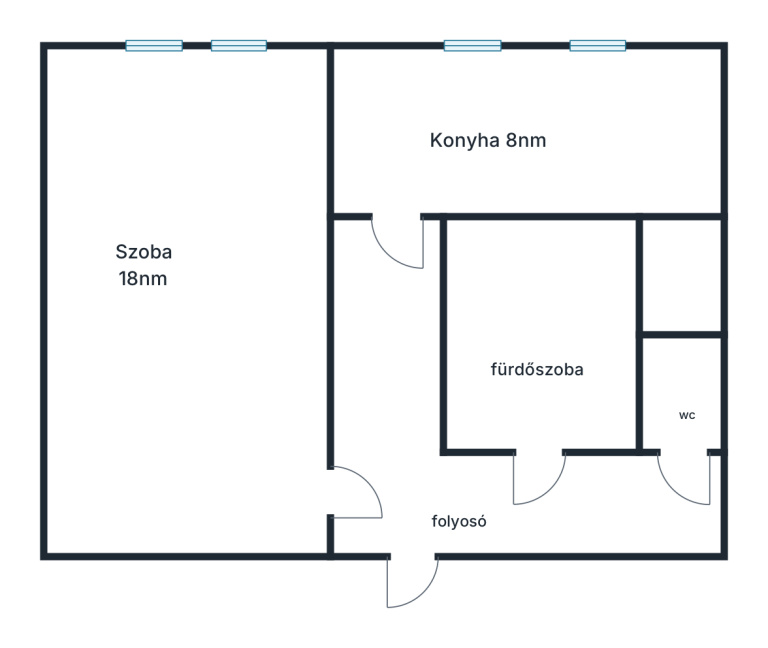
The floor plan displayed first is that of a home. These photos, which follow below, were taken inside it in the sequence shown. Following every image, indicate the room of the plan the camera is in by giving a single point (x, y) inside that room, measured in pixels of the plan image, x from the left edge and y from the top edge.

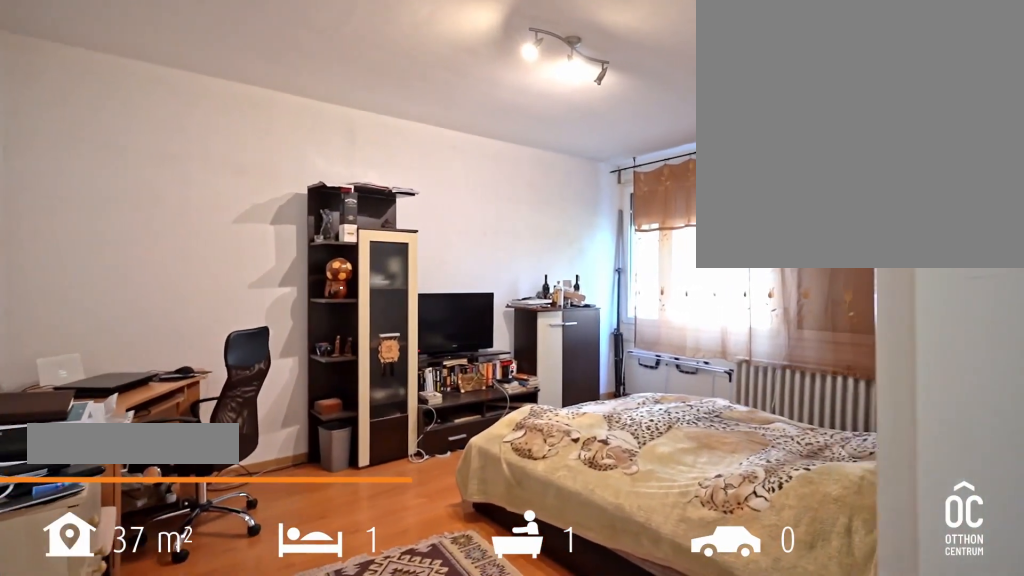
(183, 327)
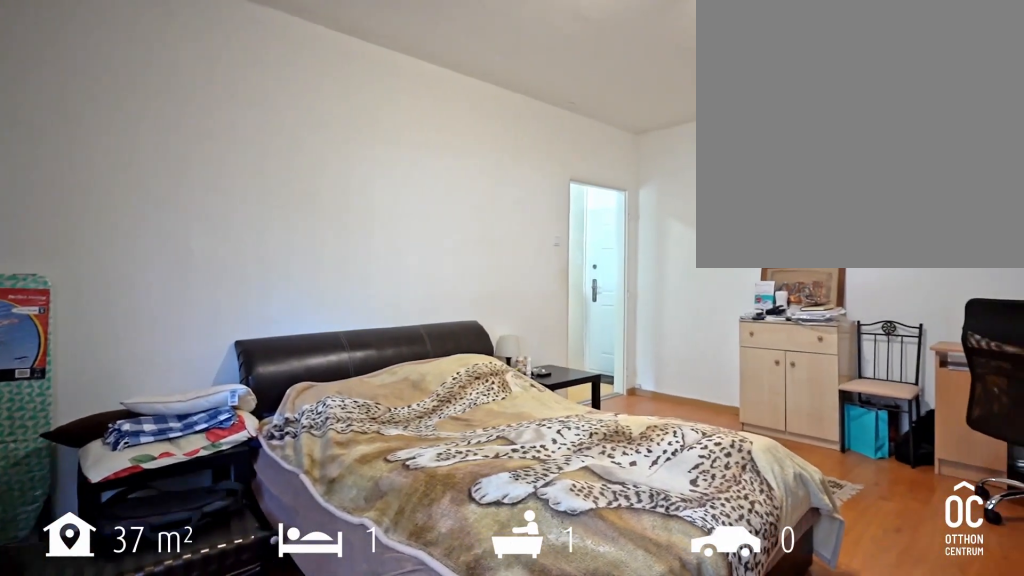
(183, 327)
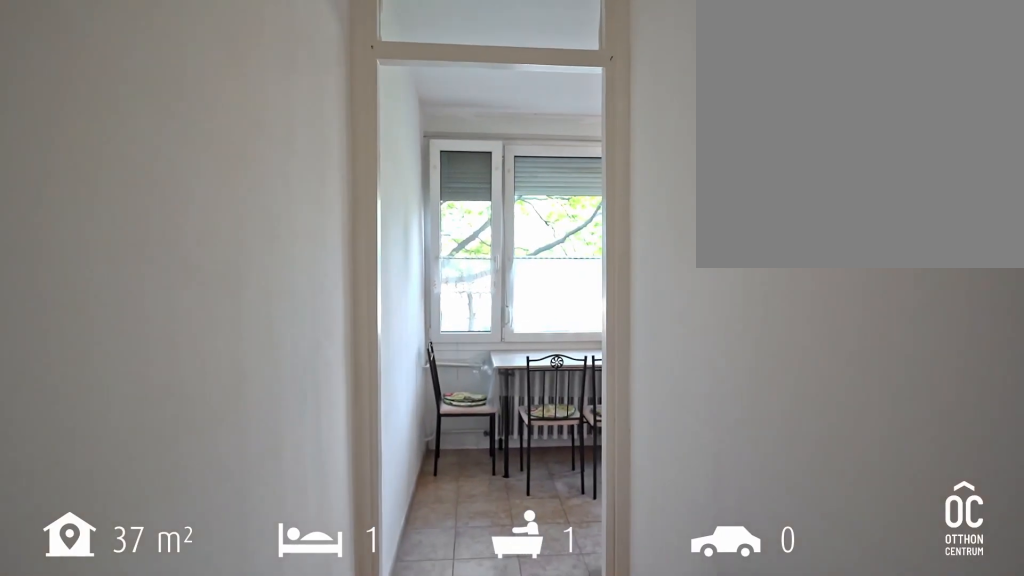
(387, 339)
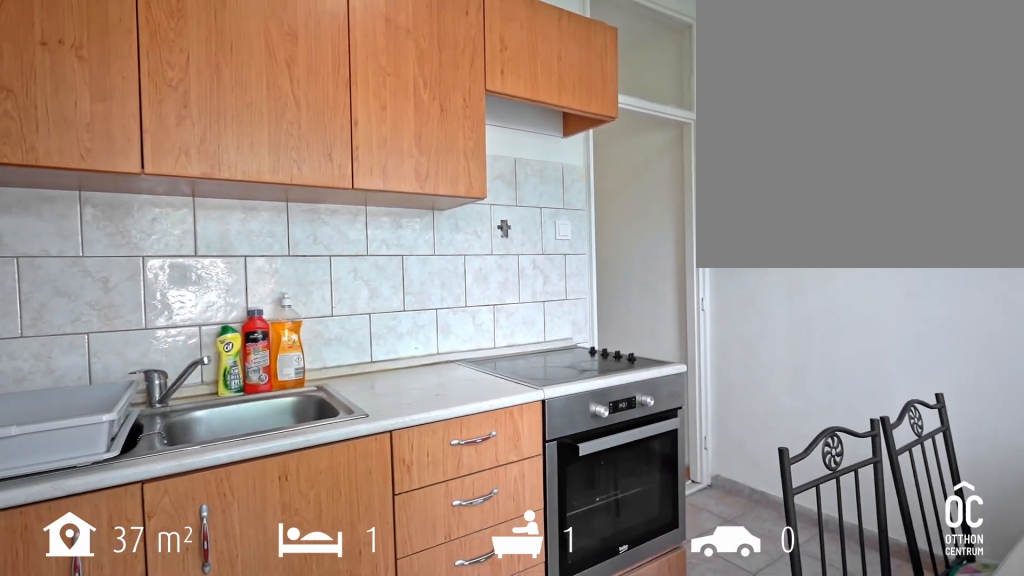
(527, 136)
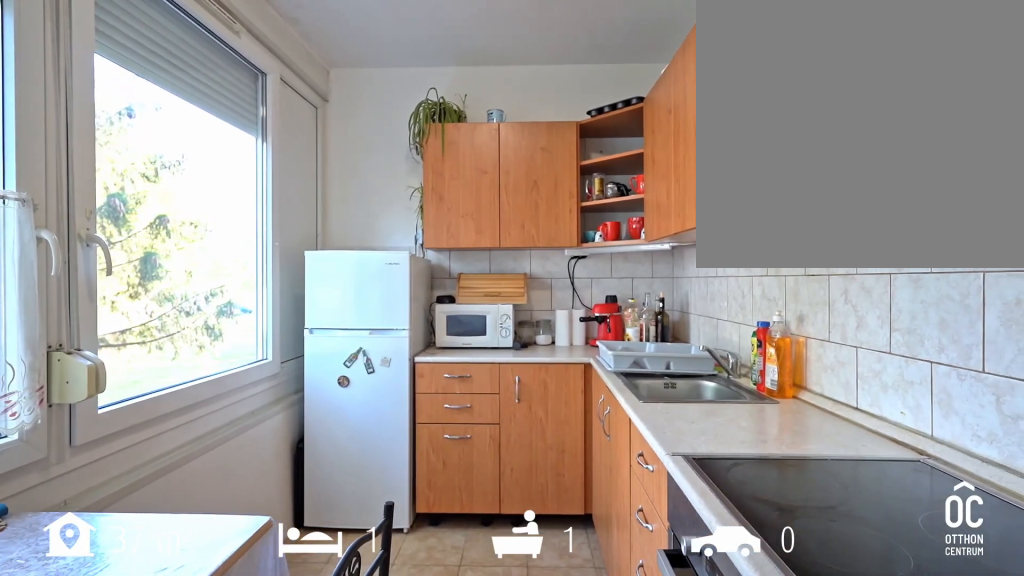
(527, 136)
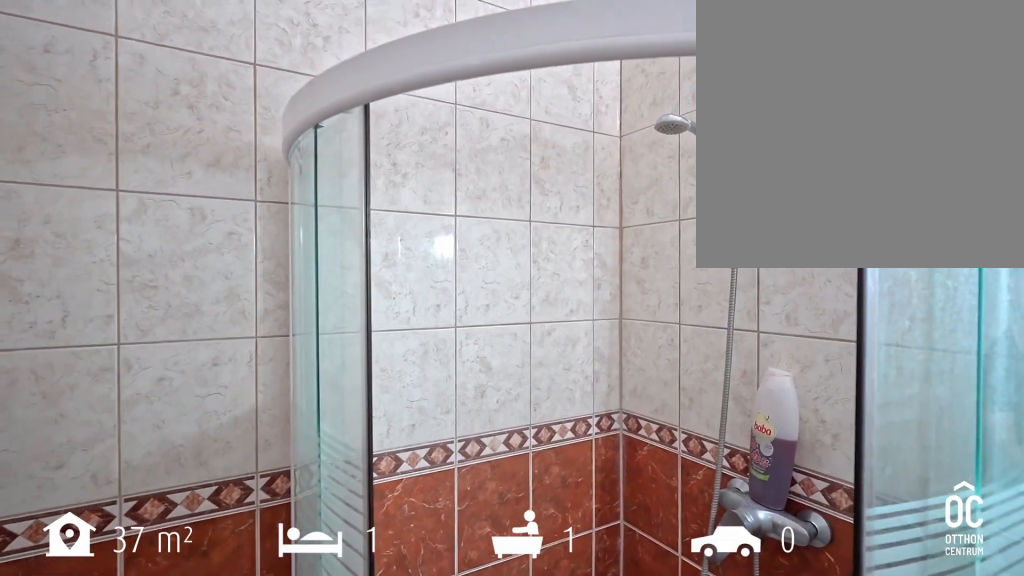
(537, 331)
